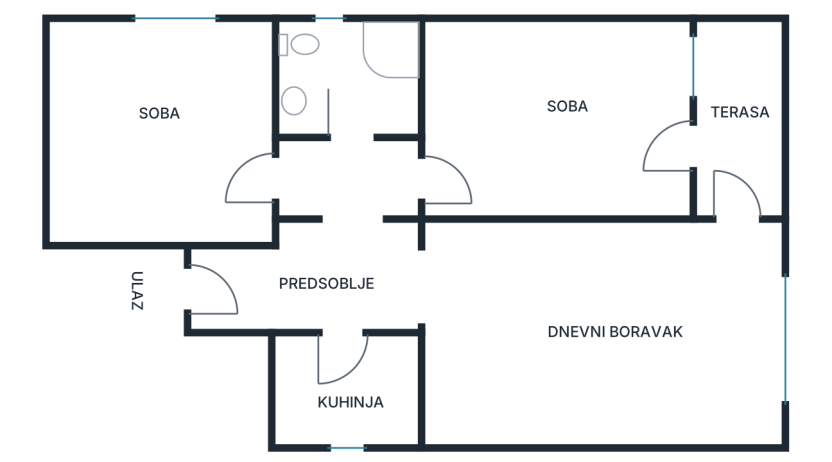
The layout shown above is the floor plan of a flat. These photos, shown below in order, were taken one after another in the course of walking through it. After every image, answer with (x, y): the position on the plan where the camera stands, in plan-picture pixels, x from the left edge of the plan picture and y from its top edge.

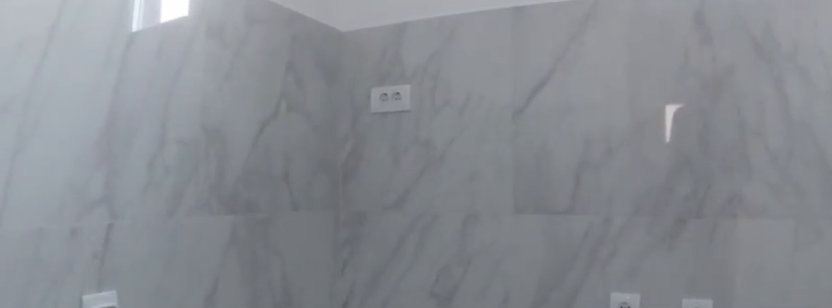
(347, 352)
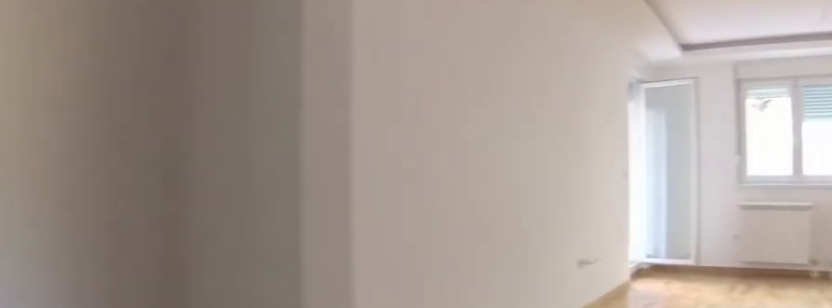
(370, 298)
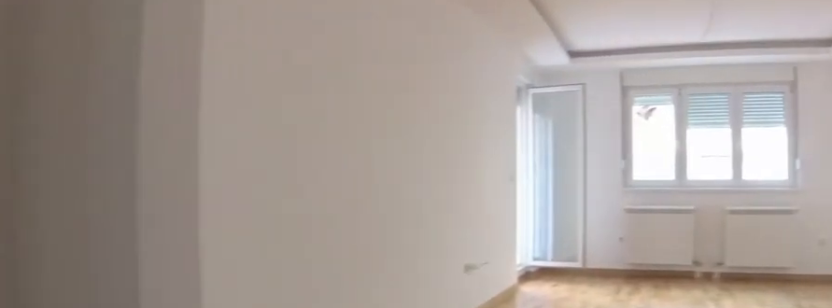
(370, 296)
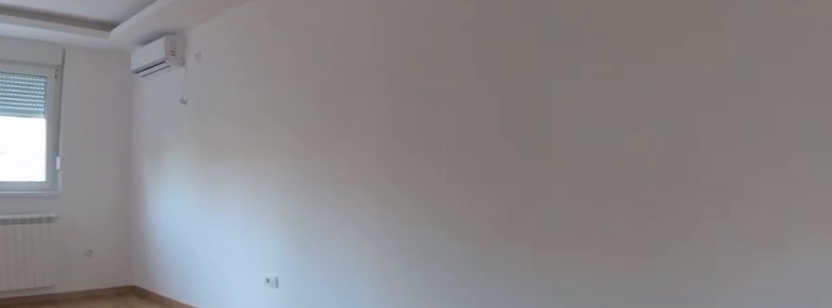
(420, 289)
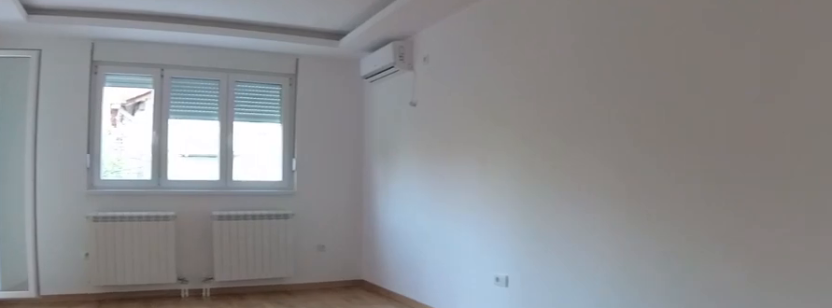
(429, 290)
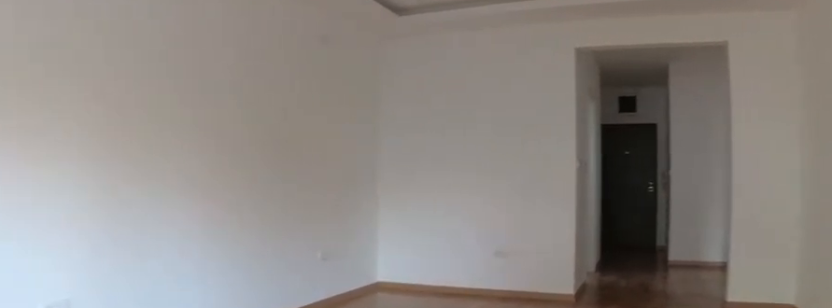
(688, 300)
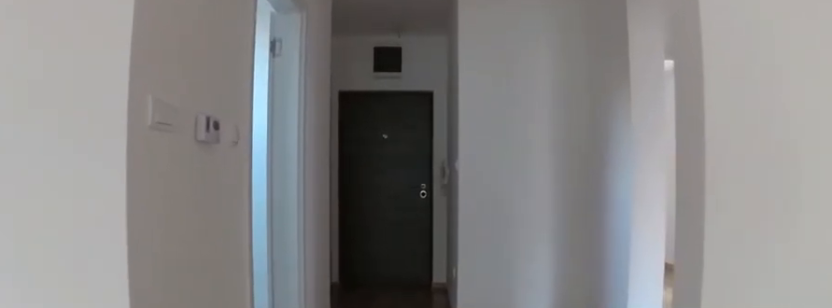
(505, 286)
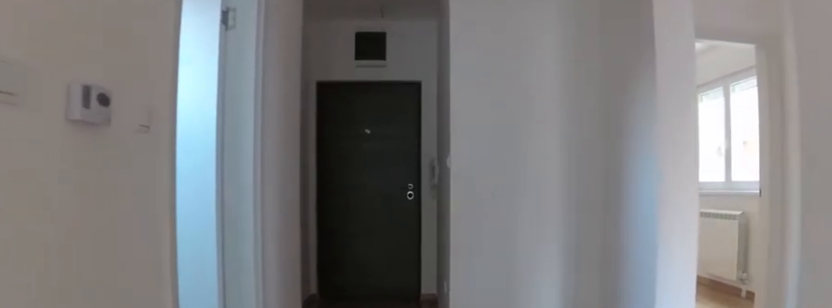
(477, 282)
